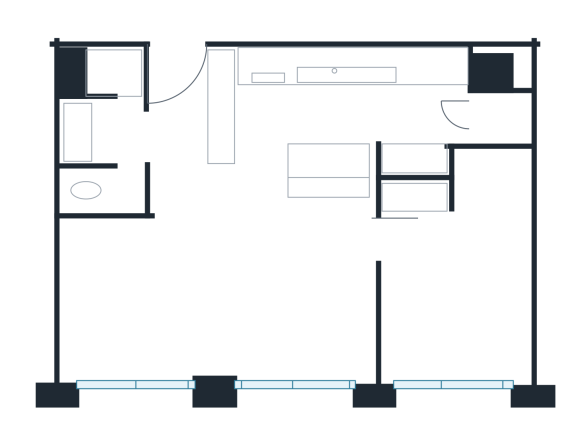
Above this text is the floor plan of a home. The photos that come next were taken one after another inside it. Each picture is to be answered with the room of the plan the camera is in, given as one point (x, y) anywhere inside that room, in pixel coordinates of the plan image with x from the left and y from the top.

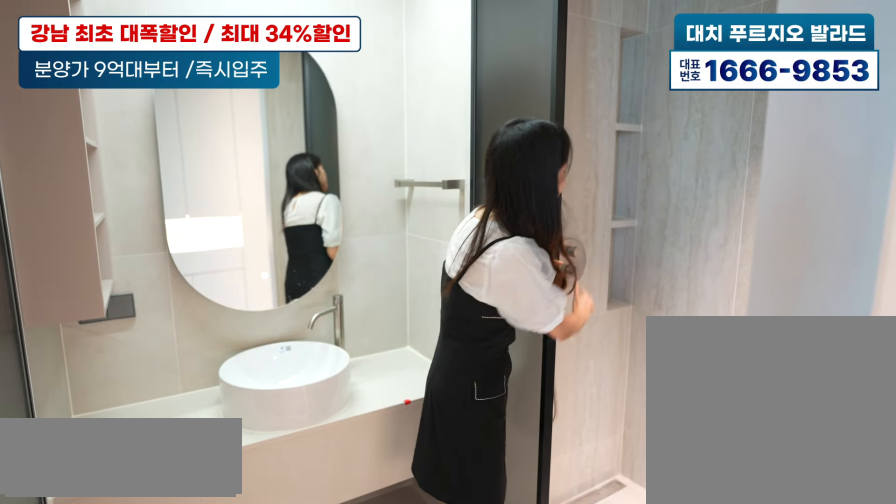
(114, 121)
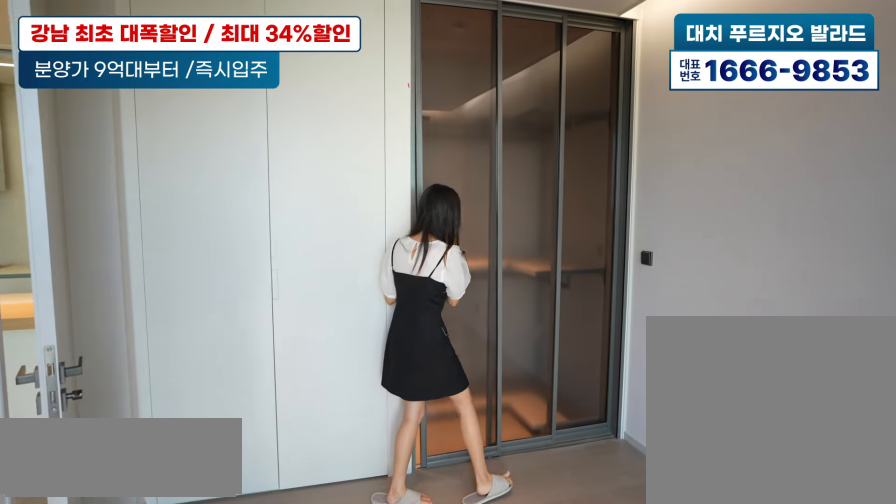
(449, 290)
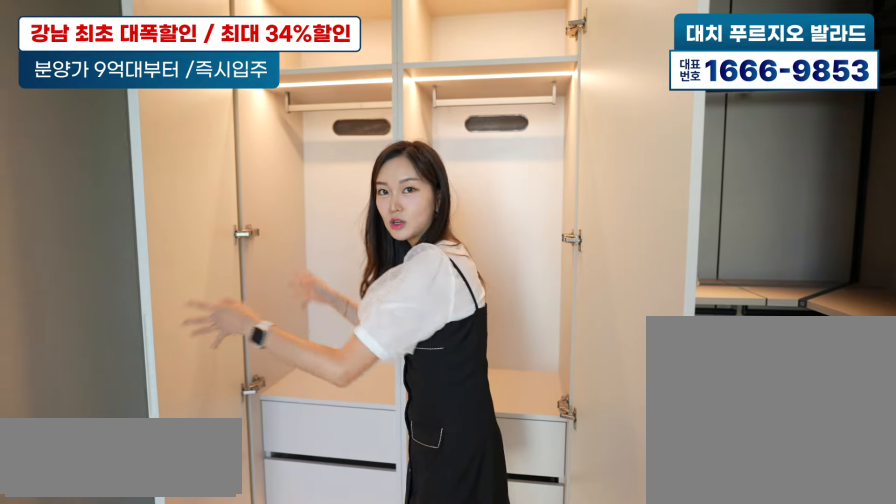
(449, 289)
